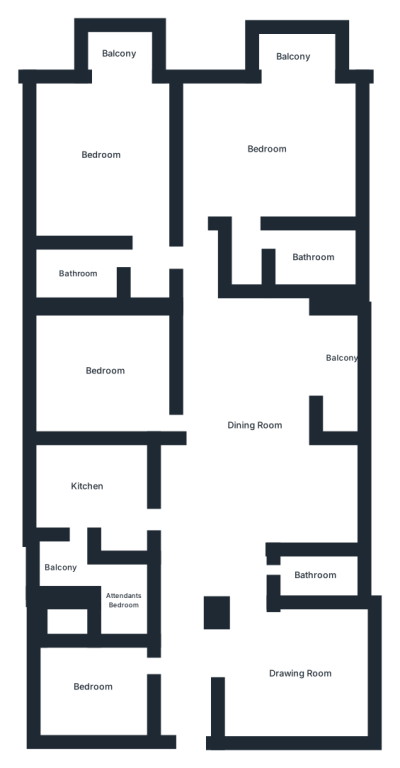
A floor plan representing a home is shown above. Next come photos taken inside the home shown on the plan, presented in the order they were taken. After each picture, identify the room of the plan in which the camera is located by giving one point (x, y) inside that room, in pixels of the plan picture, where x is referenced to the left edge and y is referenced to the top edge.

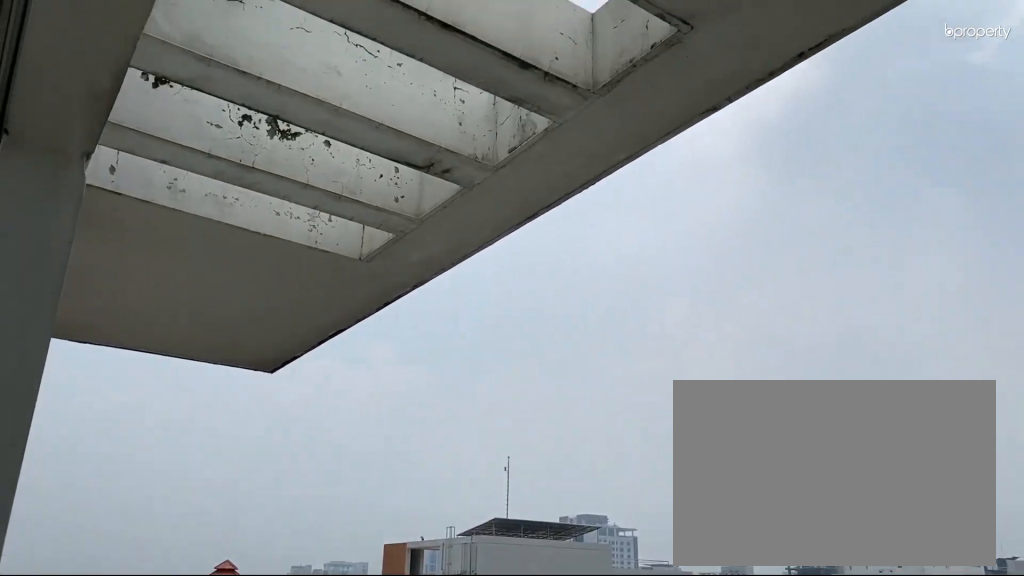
(120, 54)
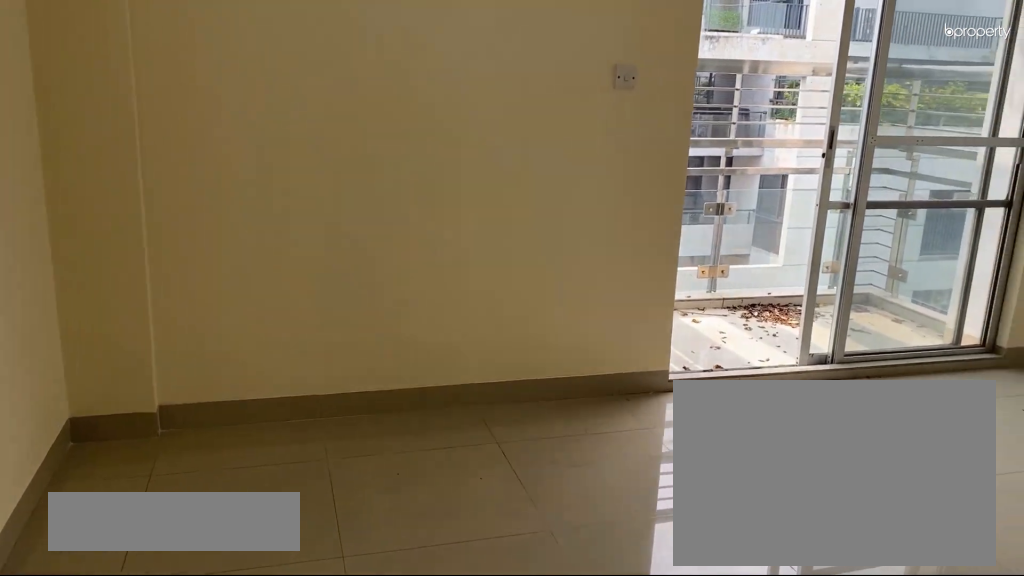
(267, 148)
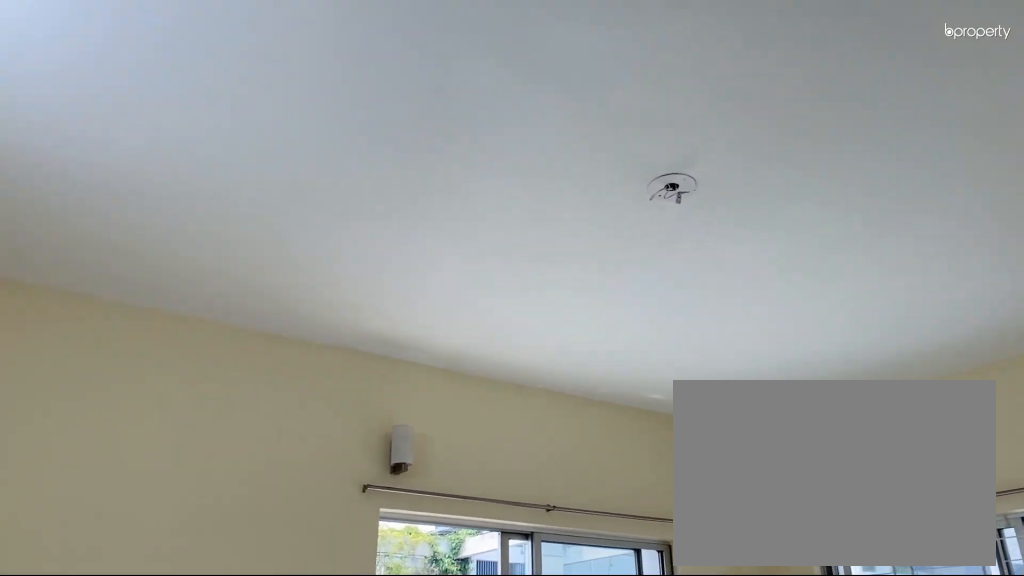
(267, 148)
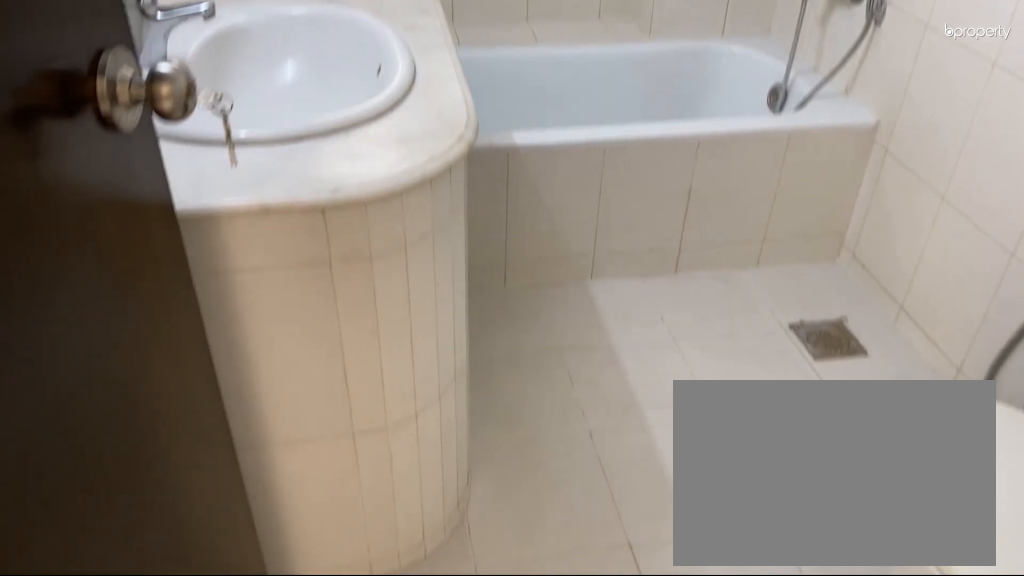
(311, 257)
